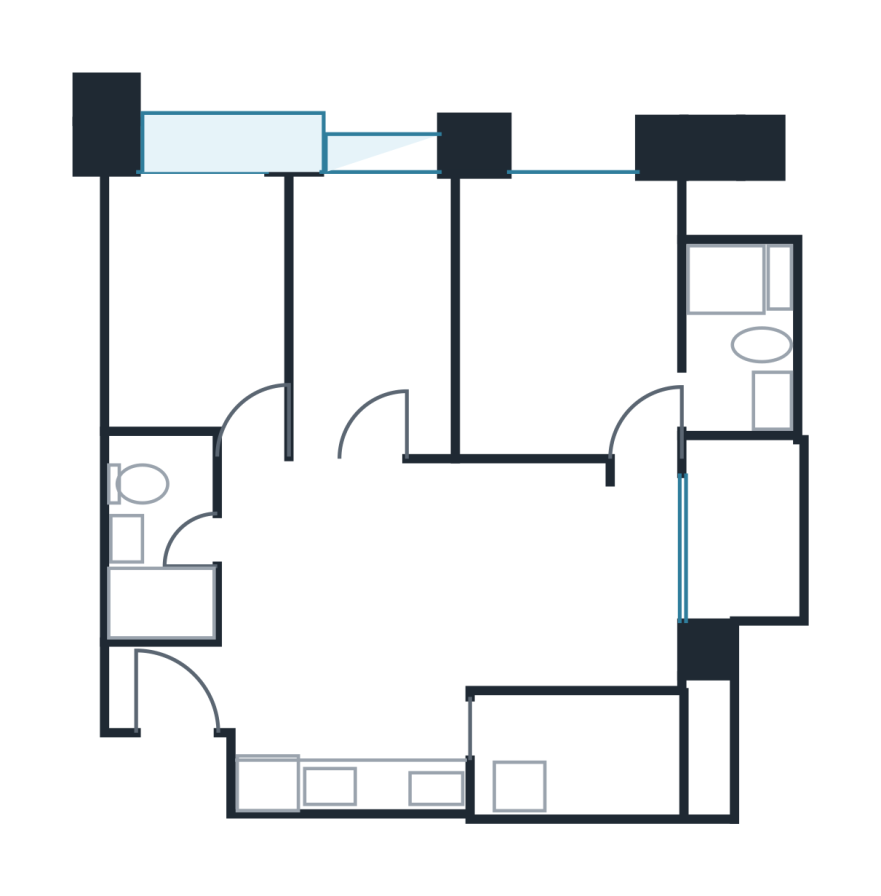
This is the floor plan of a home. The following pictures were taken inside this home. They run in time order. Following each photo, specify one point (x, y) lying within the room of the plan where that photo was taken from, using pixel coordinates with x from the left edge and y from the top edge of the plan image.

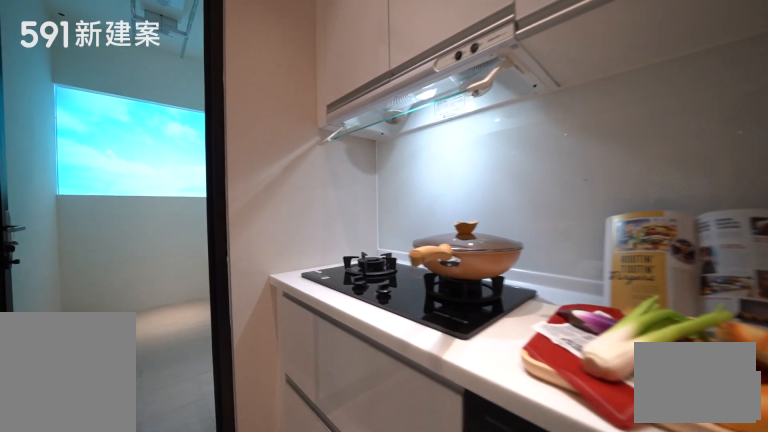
(345, 752)
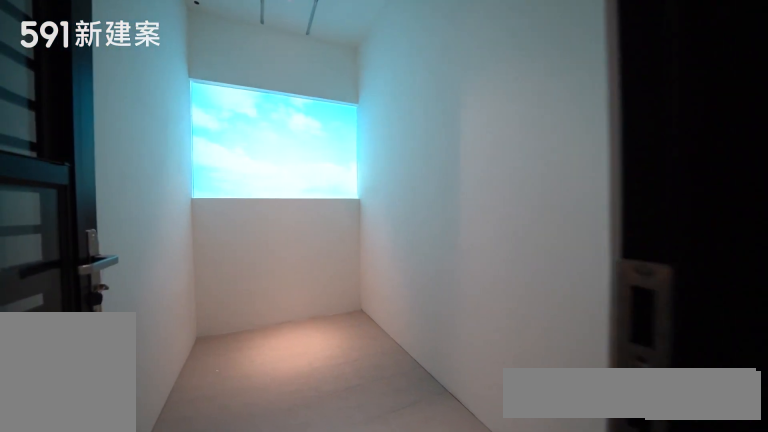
(579, 755)
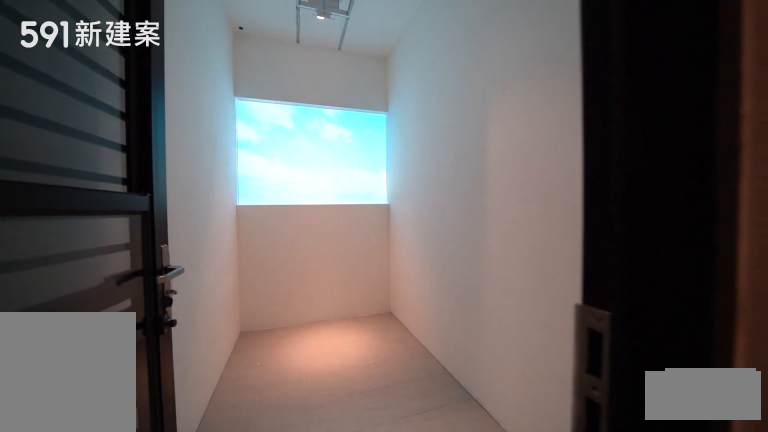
(579, 755)
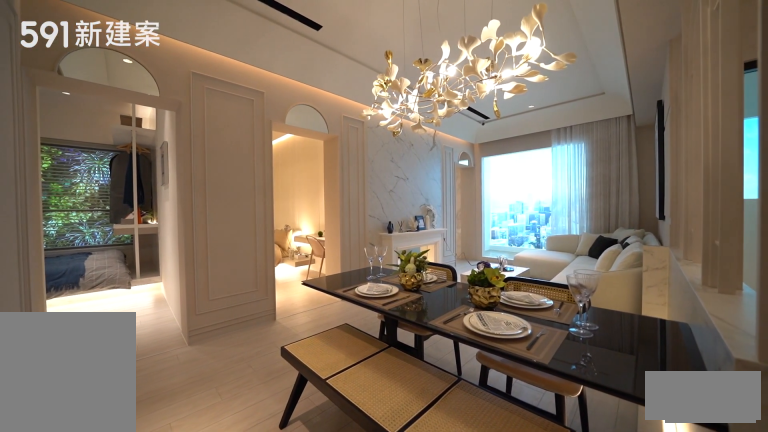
(305, 574)
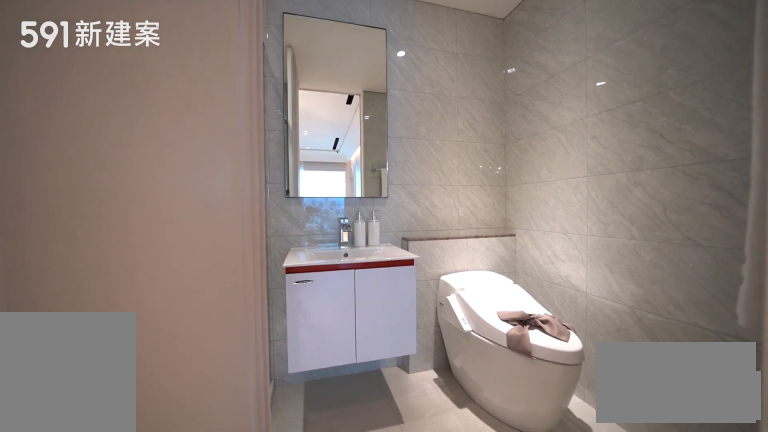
(158, 535)
